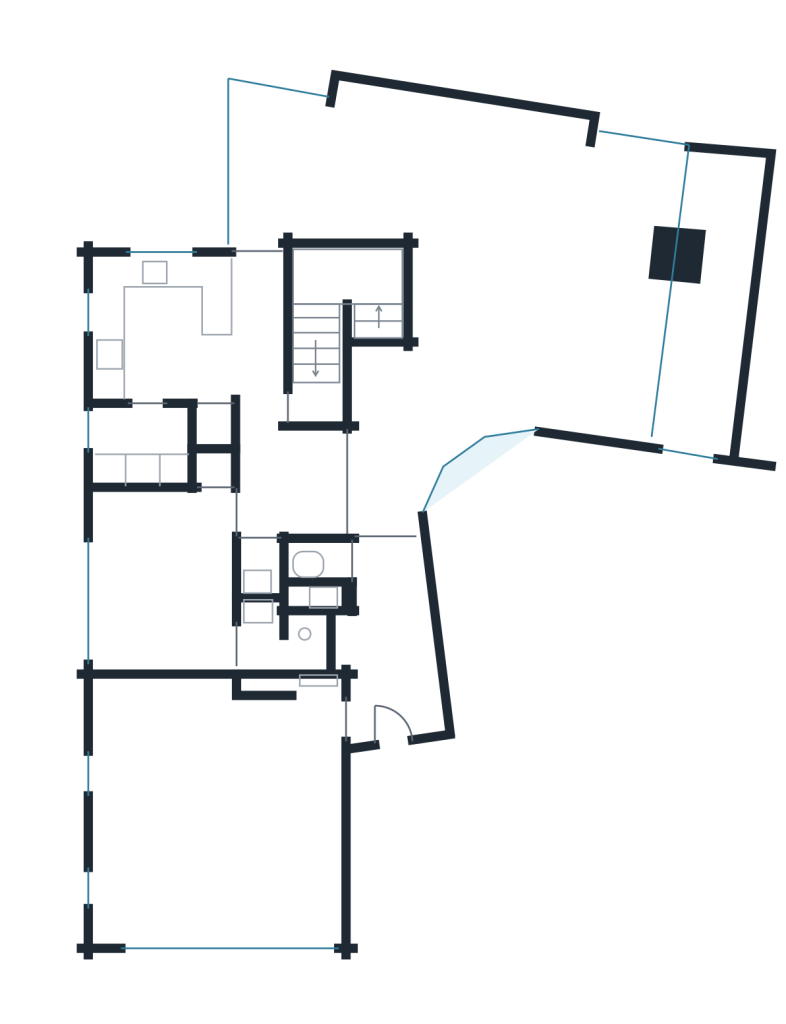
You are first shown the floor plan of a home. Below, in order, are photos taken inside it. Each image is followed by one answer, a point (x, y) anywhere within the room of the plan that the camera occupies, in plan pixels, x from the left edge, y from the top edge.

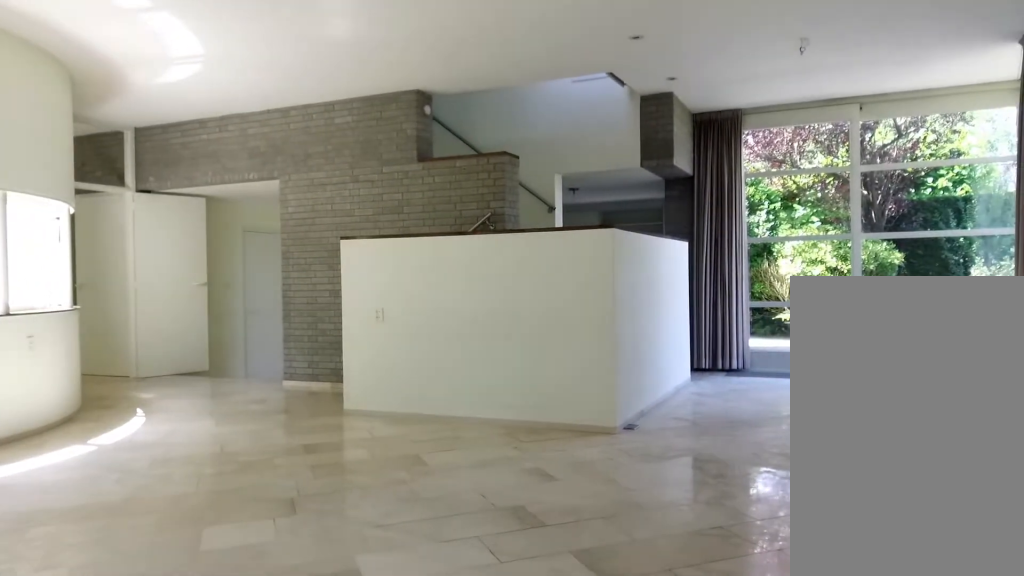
(472, 266)
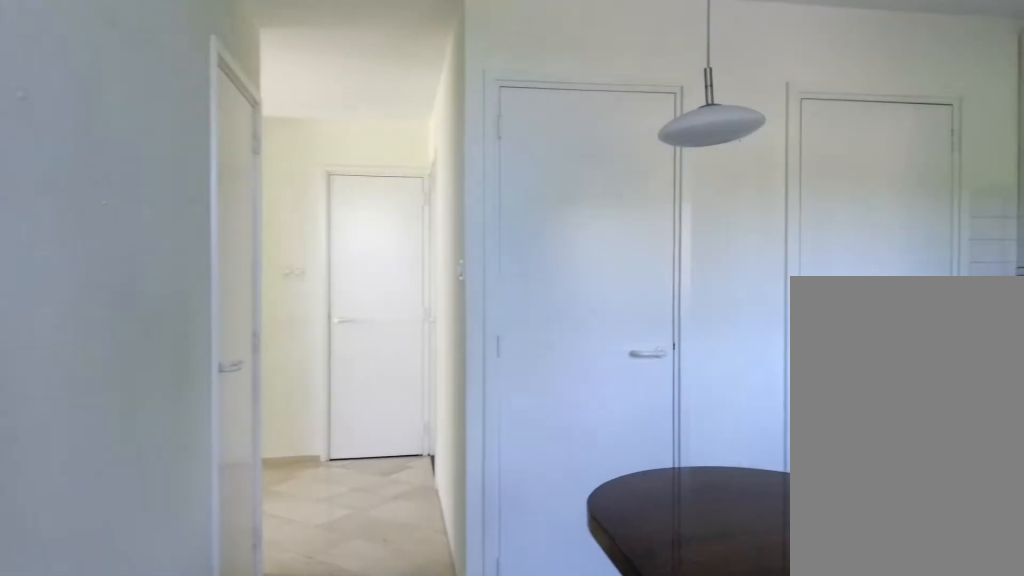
(240, 396)
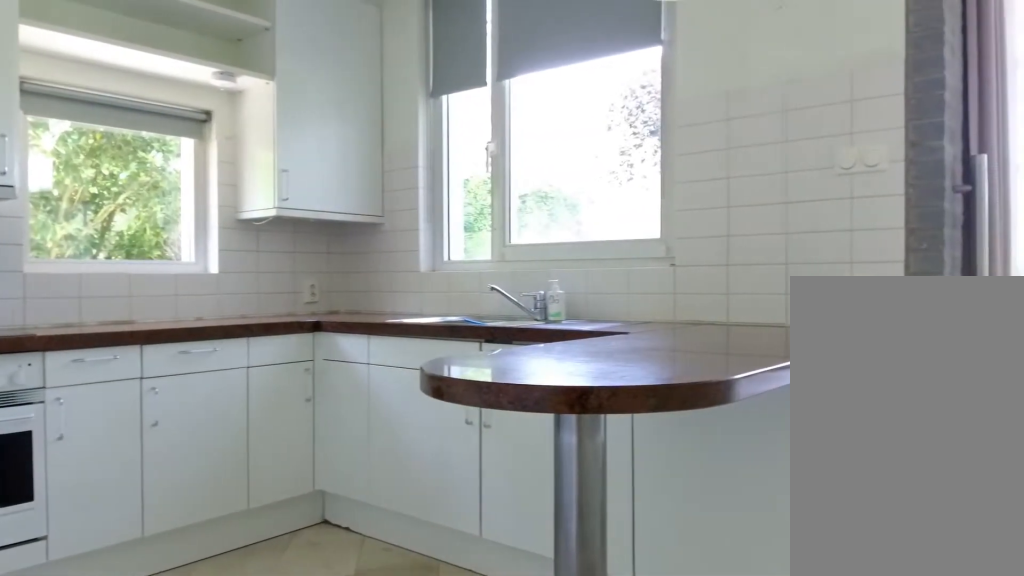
(240, 396)
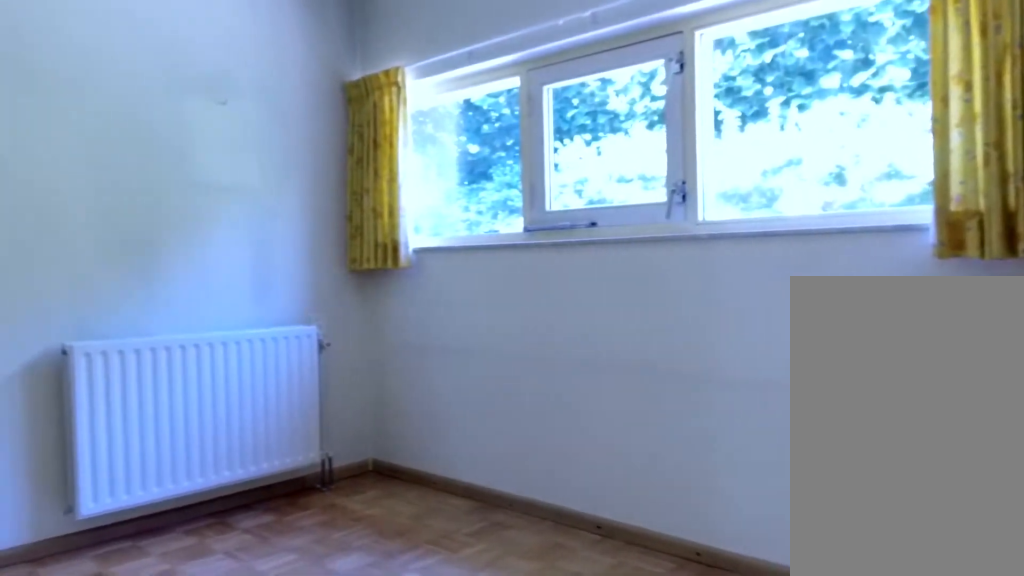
(183, 589)
